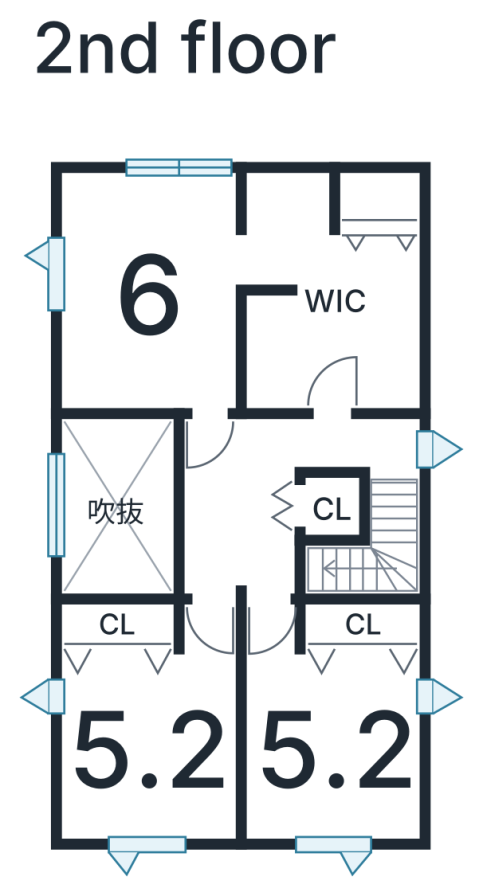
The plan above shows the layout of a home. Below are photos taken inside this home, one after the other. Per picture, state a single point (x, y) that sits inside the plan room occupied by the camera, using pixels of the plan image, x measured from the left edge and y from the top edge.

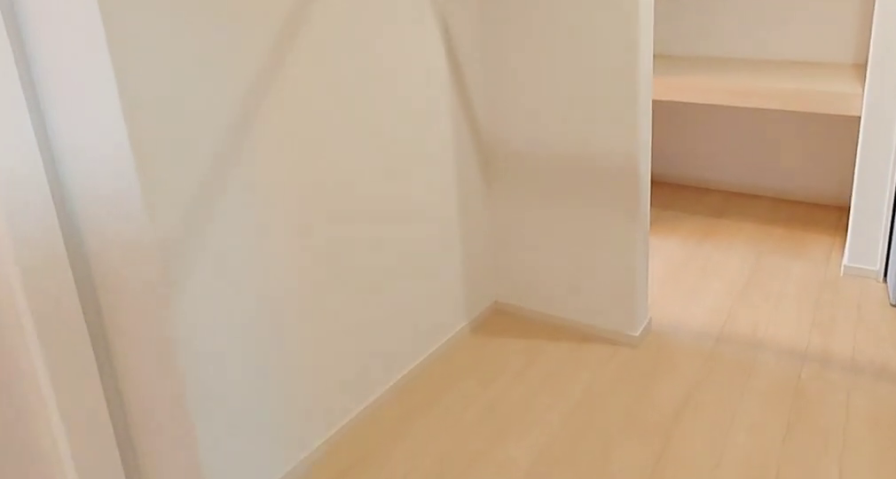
(328, 297)
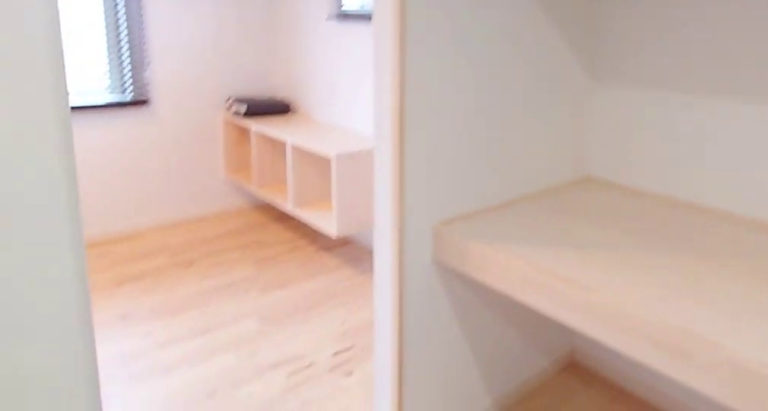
(328, 297)
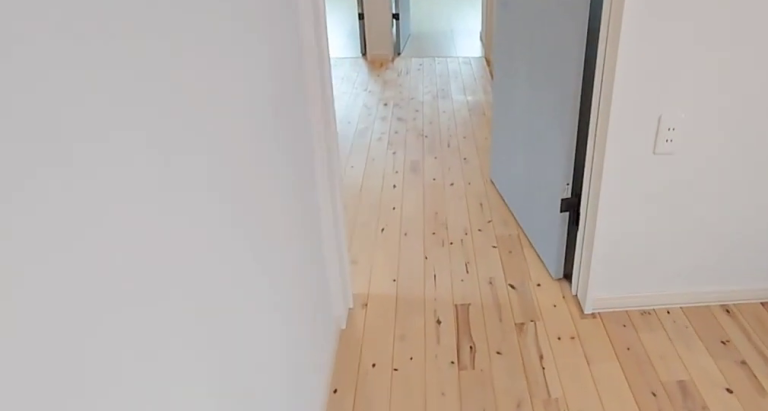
(142, 297)
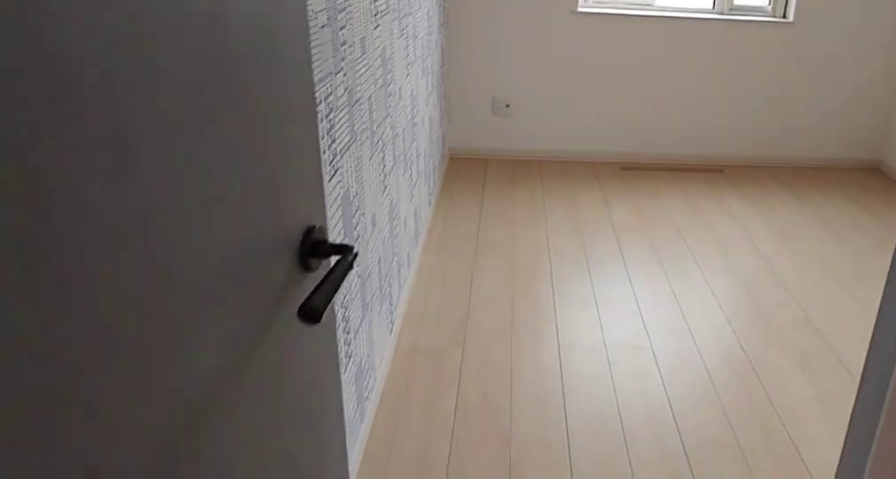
(150, 763)
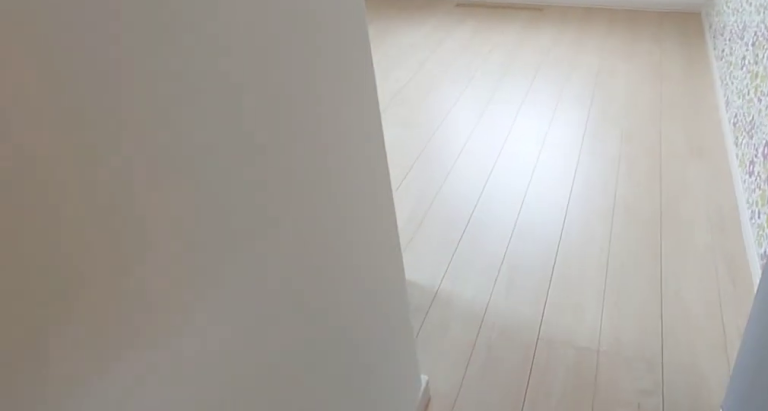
(344, 758)
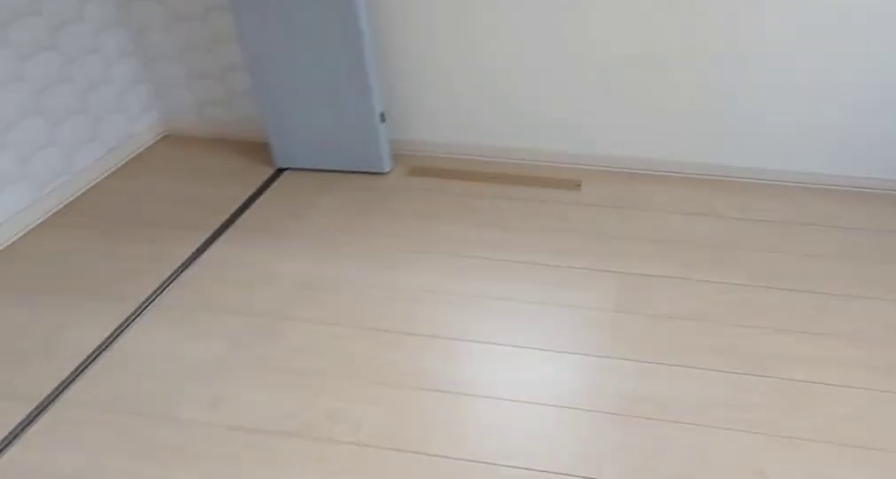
(344, 758)
